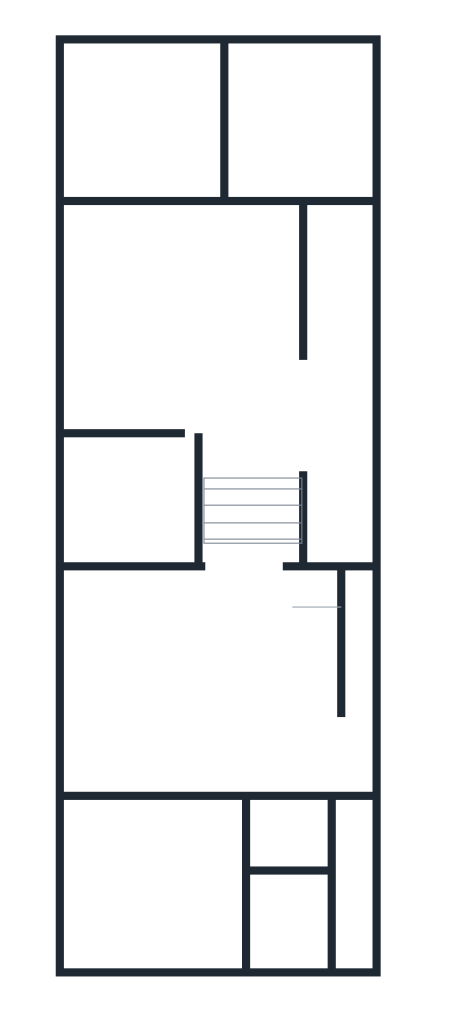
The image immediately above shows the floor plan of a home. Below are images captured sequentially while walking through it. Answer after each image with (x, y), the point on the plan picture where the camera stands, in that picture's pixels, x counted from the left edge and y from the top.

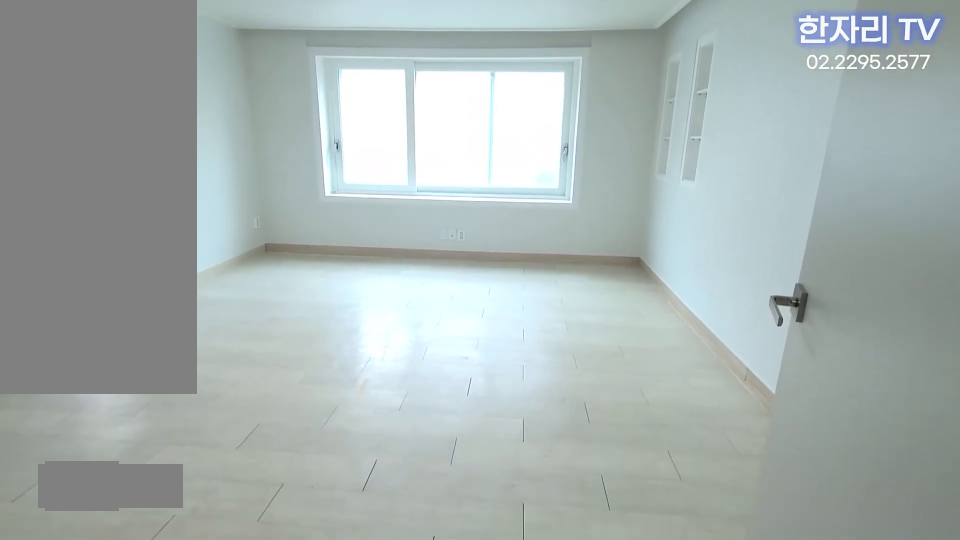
(151, 885)
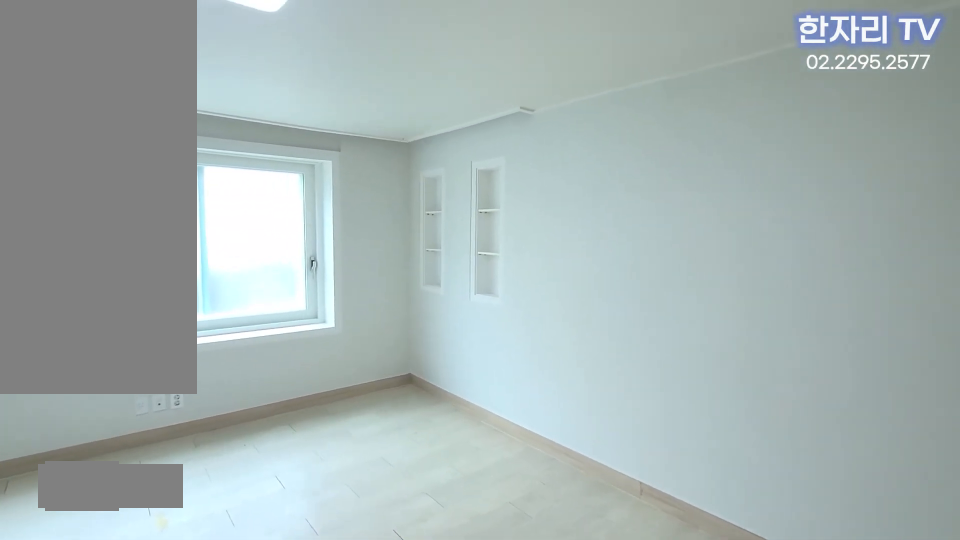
(149, 885)
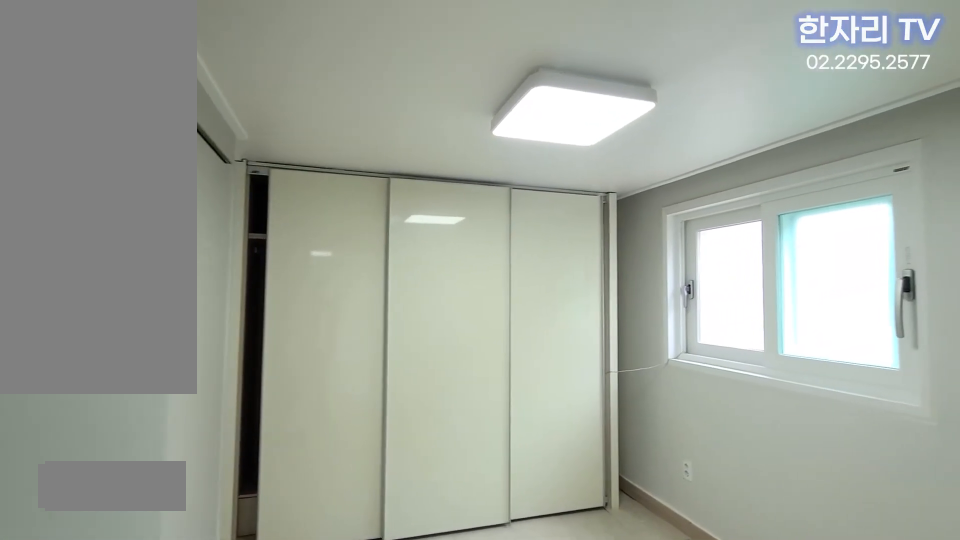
(286, 930)
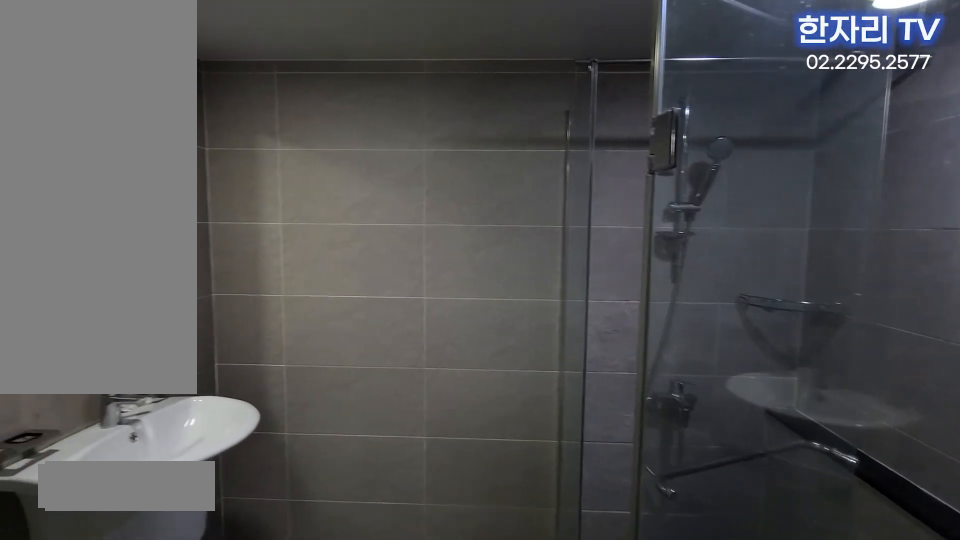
(291, 831)
